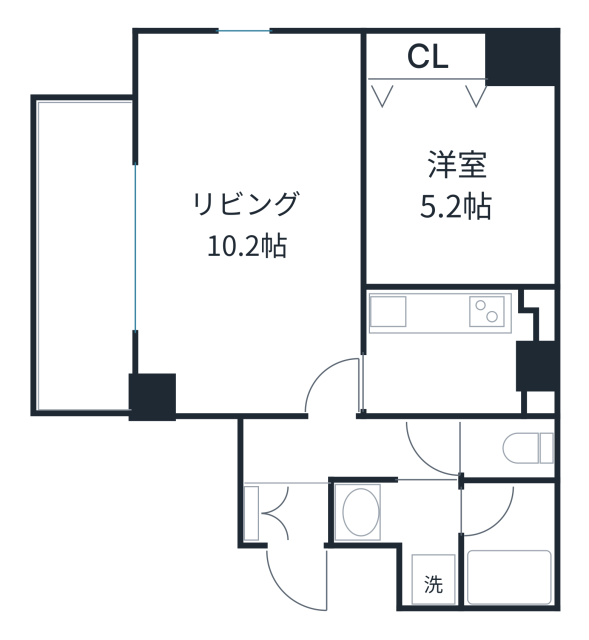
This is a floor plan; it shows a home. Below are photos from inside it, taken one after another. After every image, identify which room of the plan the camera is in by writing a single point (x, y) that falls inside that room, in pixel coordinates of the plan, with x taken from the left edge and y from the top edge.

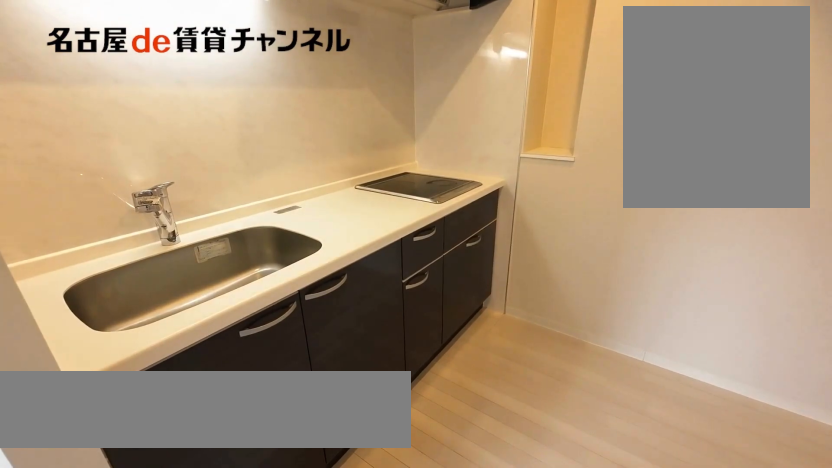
(457, 350)
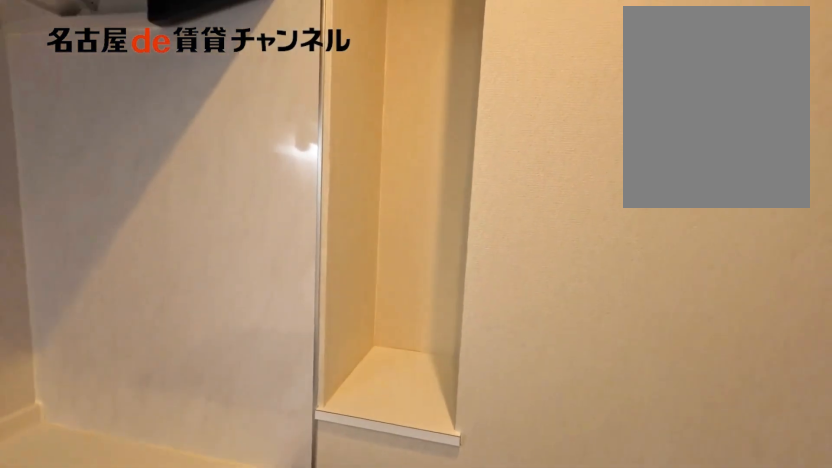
(457, 350)
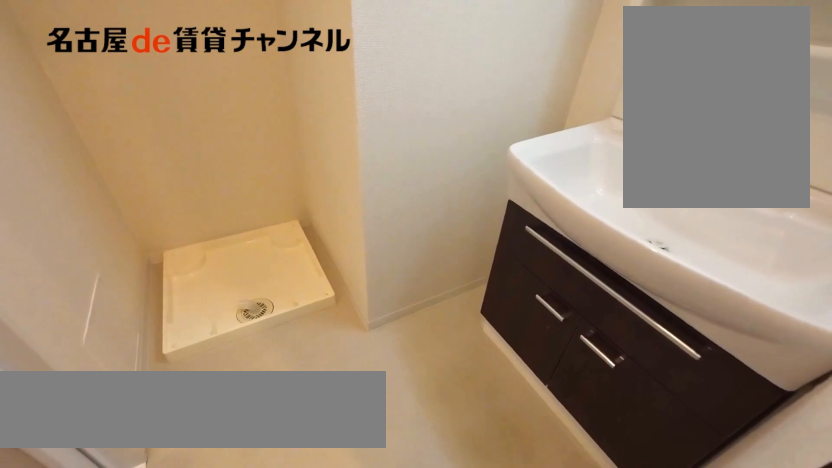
(410, 532)
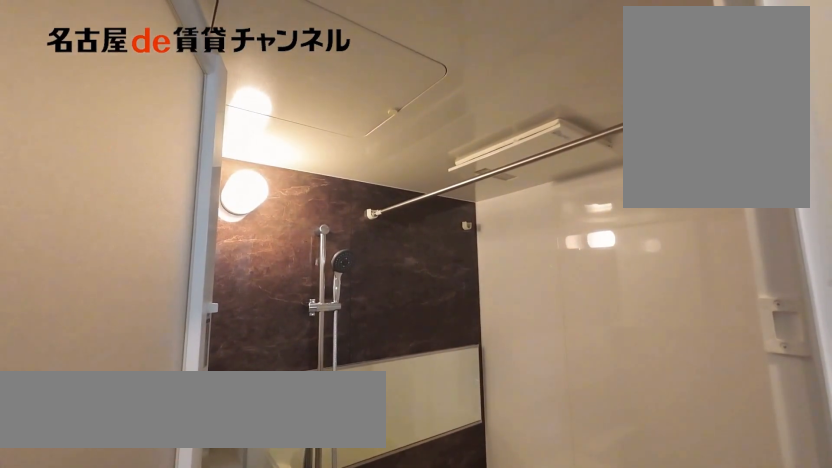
(507, 544)
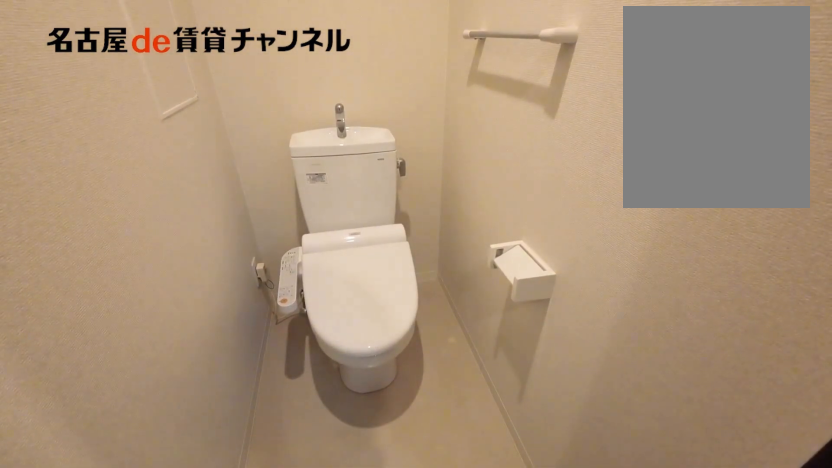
(507, 449)
